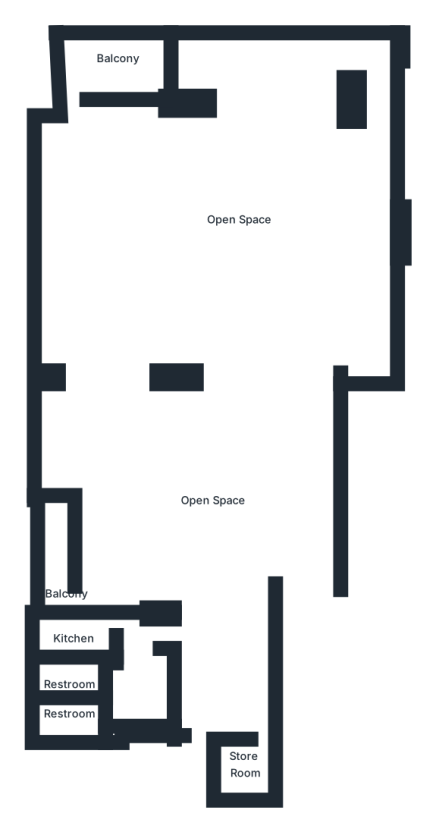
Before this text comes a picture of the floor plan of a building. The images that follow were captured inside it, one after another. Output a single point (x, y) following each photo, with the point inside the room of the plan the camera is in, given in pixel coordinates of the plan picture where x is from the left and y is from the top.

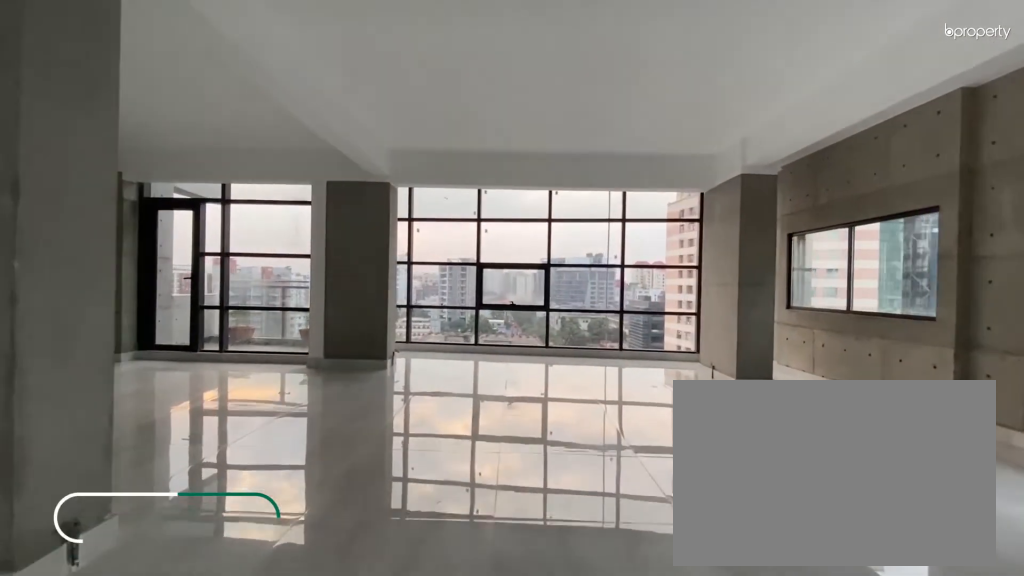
(251, 343)
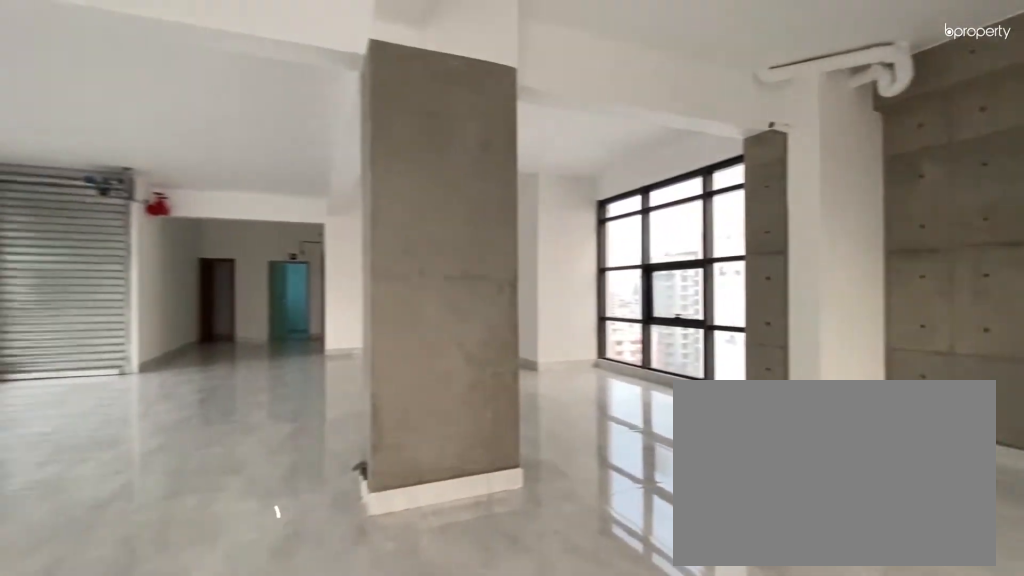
(251, 343)
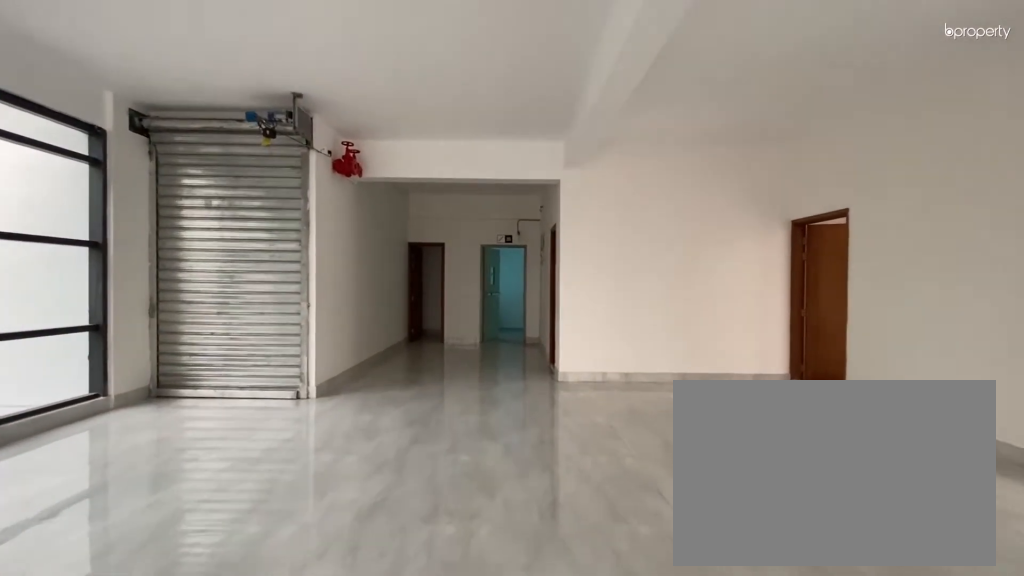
(194, 470)
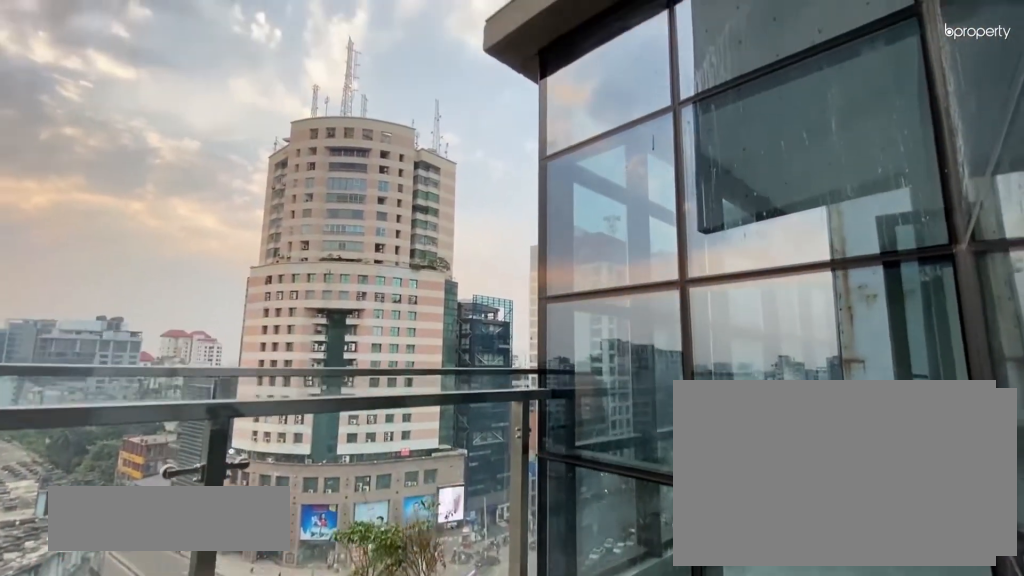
(103, 66)
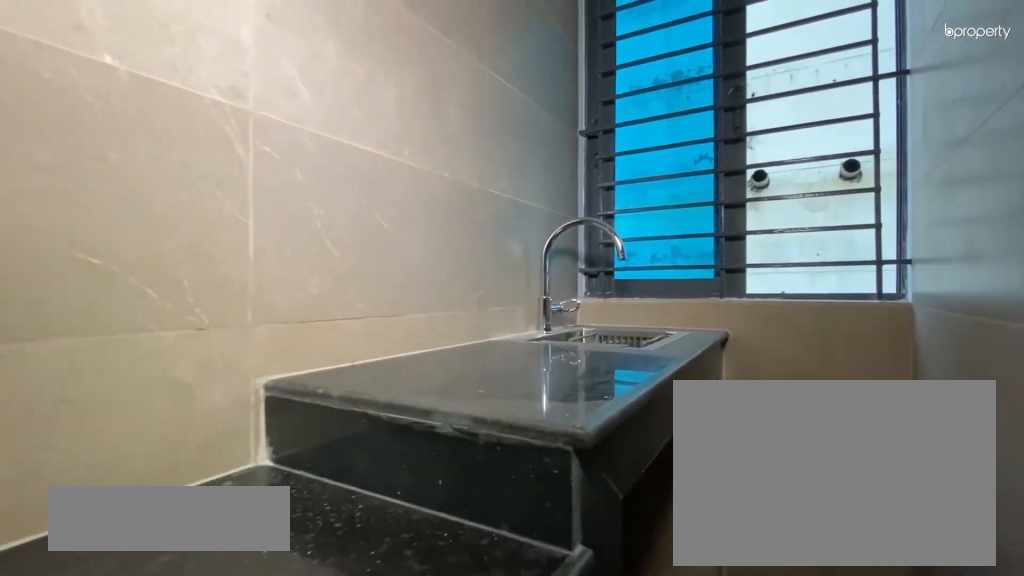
(87, 627)
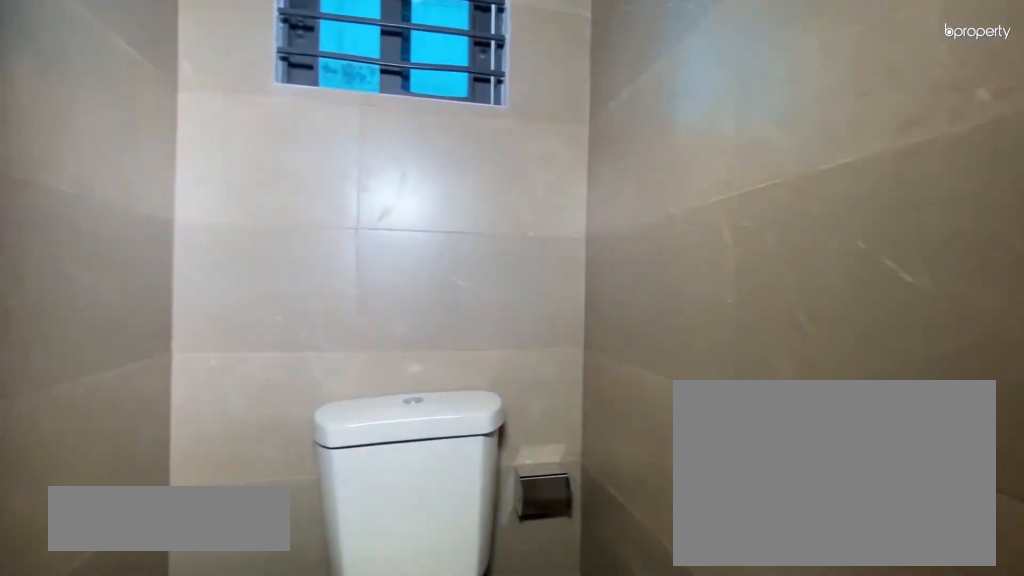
(69, 685)
